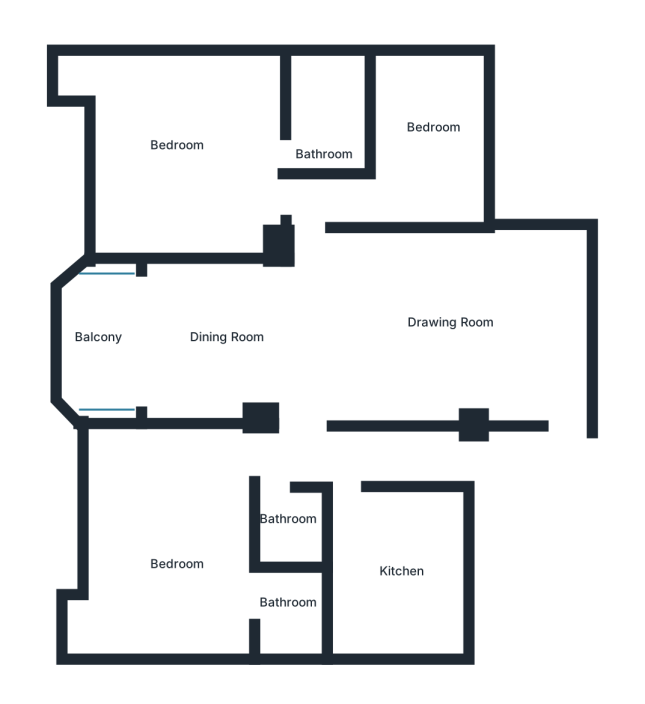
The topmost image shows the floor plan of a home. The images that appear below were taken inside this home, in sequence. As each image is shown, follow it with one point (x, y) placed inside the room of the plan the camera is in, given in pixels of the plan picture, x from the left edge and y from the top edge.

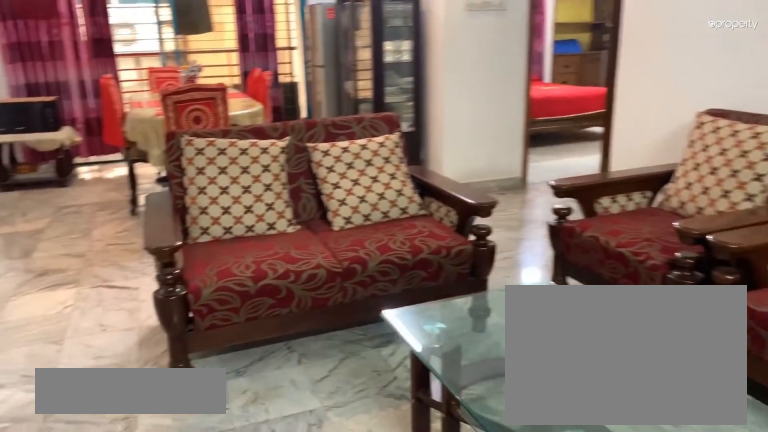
(428, 341)
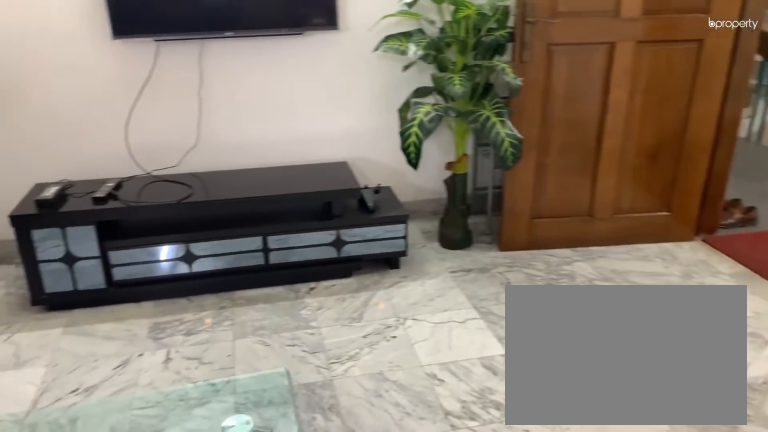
(428, 341)
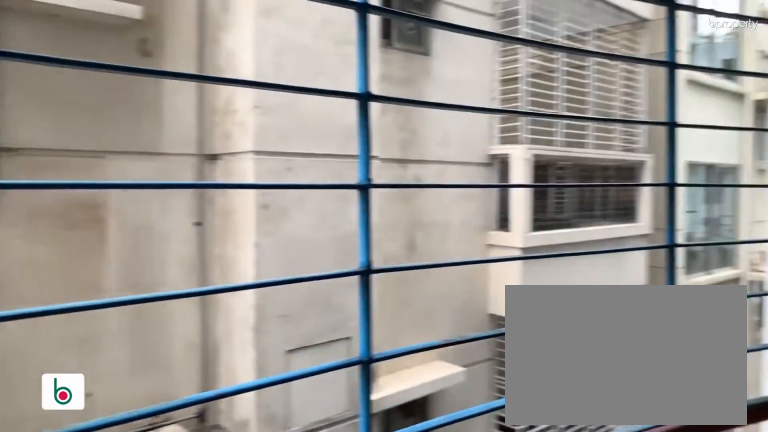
(98, 336)
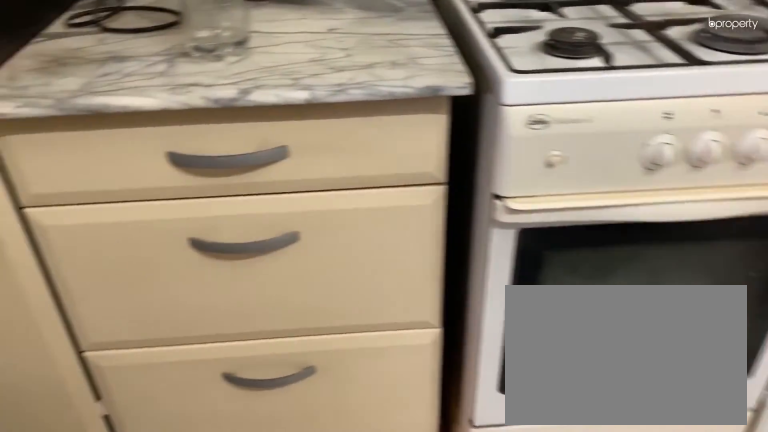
(396, 569)
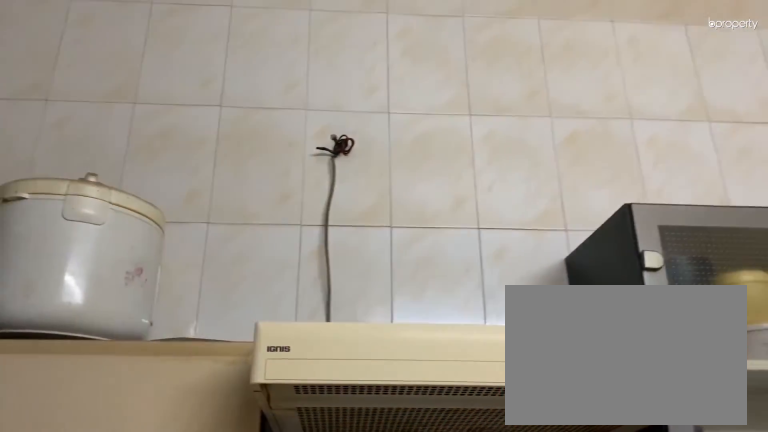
(396, 569)
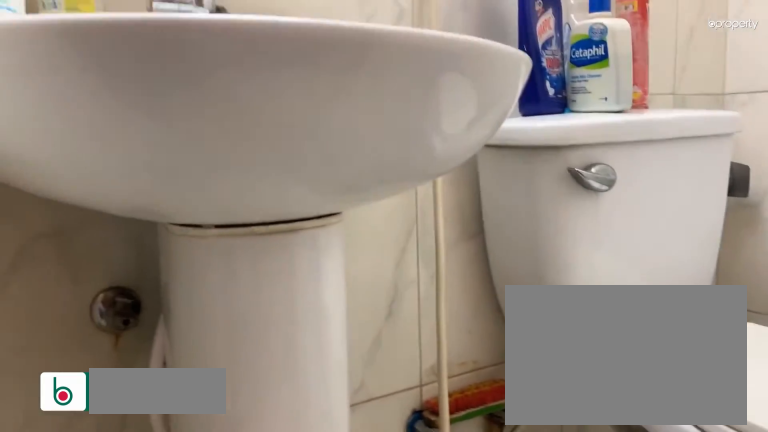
(290, 527)
